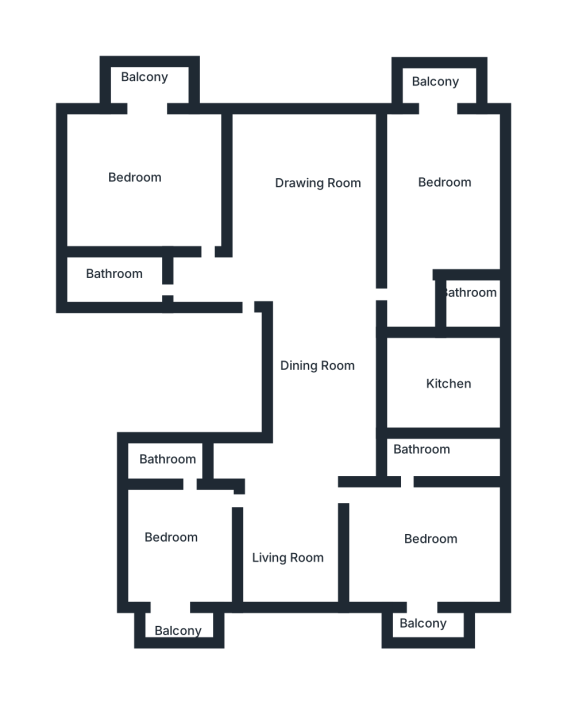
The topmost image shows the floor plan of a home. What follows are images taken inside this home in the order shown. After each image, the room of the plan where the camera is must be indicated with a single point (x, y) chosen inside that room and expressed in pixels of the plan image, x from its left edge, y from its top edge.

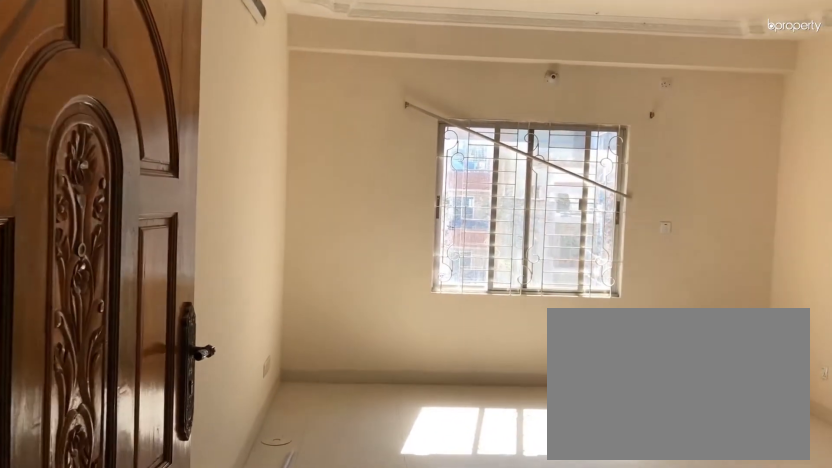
(321, 273)
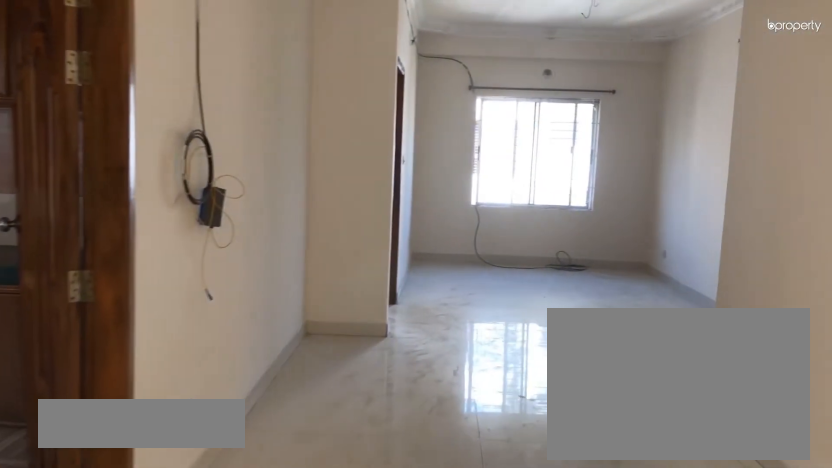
(319, 371)
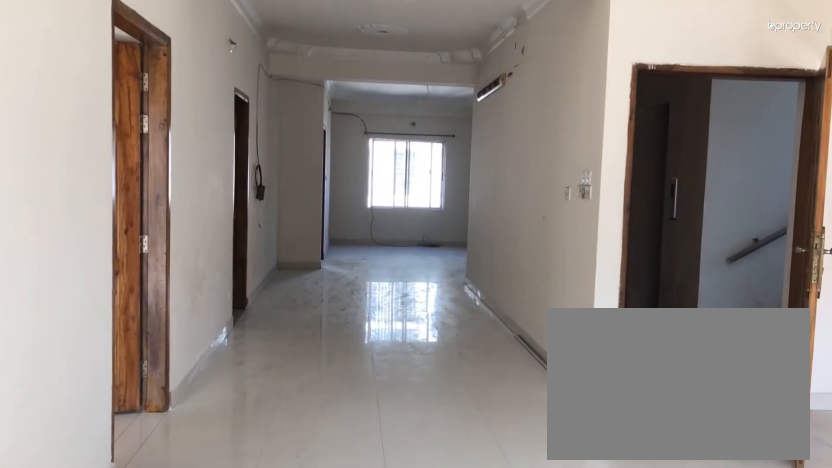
(302, 483)
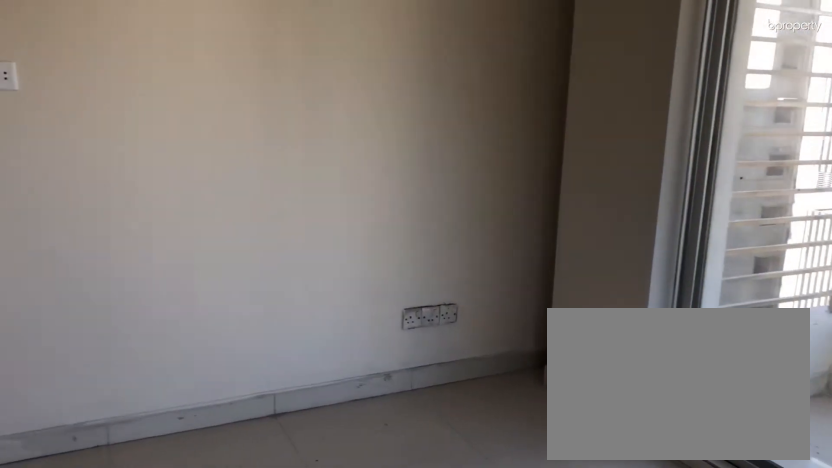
(184, 550)
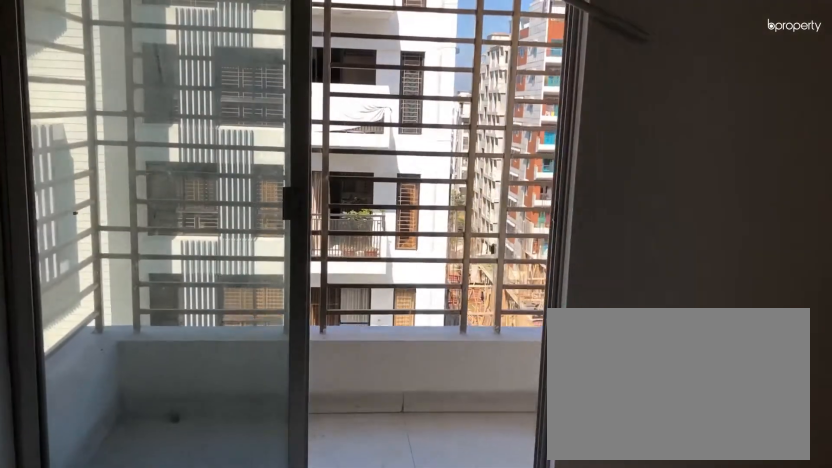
(184, 550)
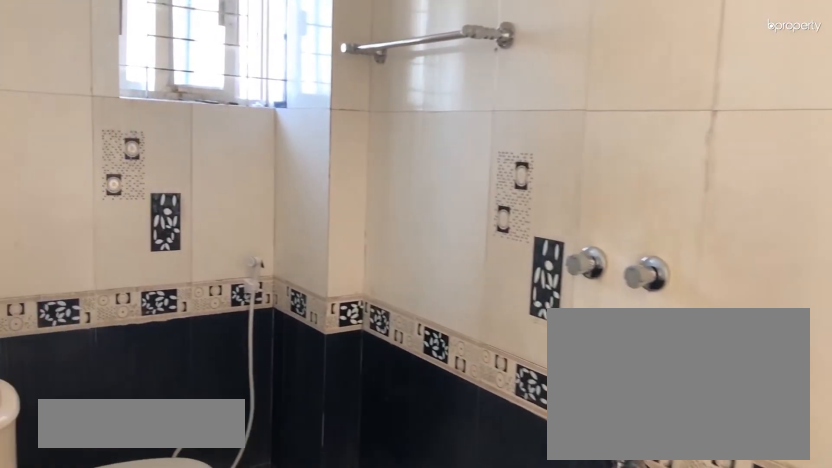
(168, 459)
